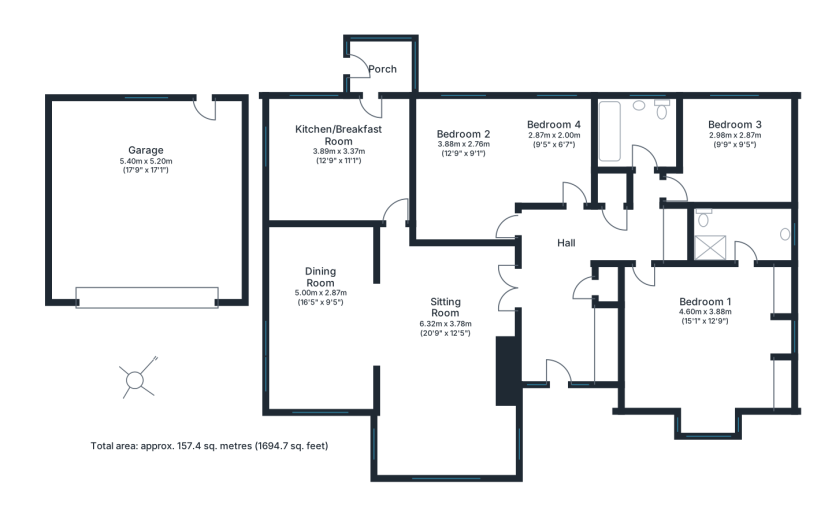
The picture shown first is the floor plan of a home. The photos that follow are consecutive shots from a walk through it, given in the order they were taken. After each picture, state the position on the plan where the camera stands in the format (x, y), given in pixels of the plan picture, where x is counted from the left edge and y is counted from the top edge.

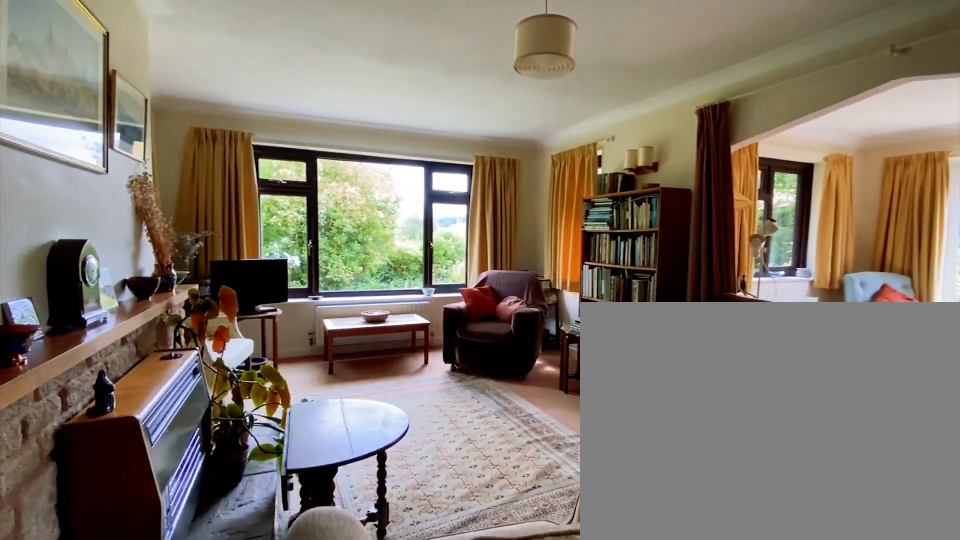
(468, 290)
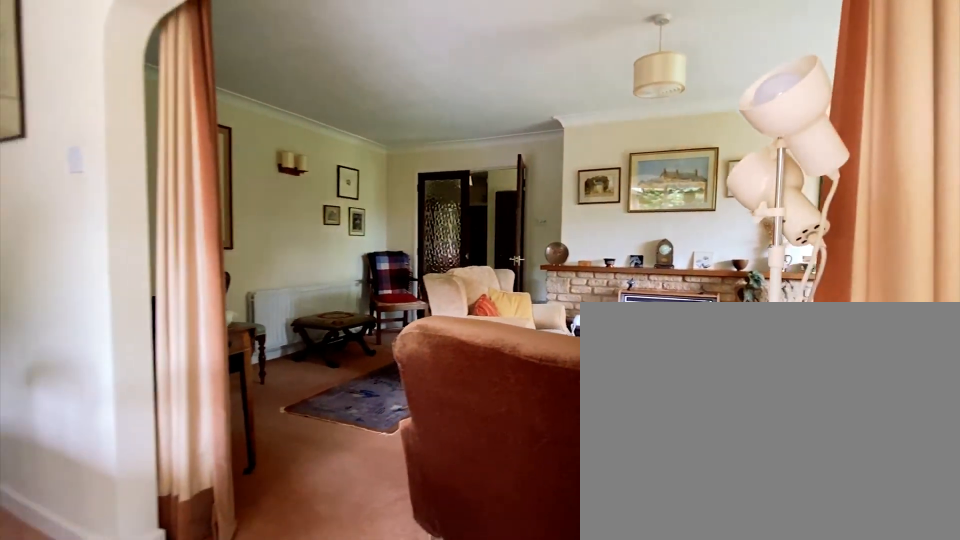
(368, 325)
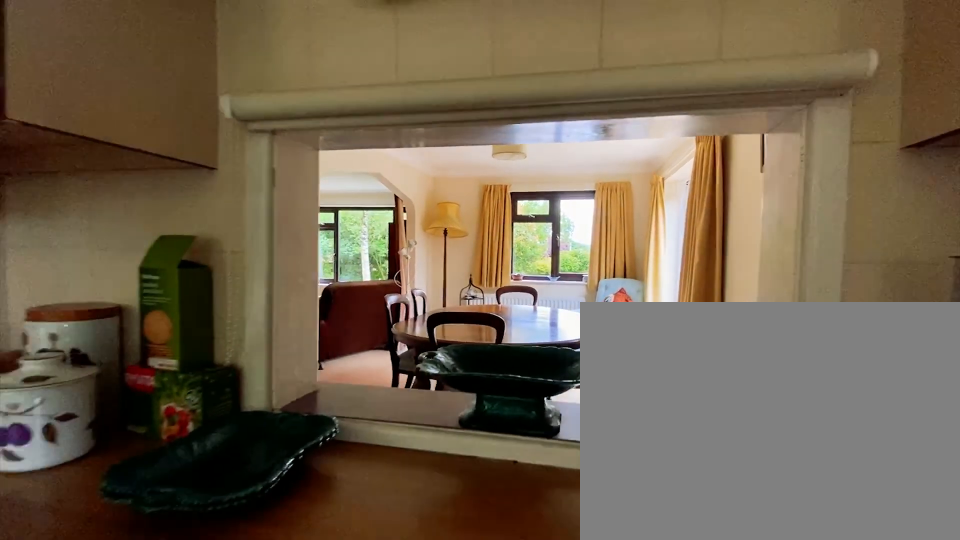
(294, 214)
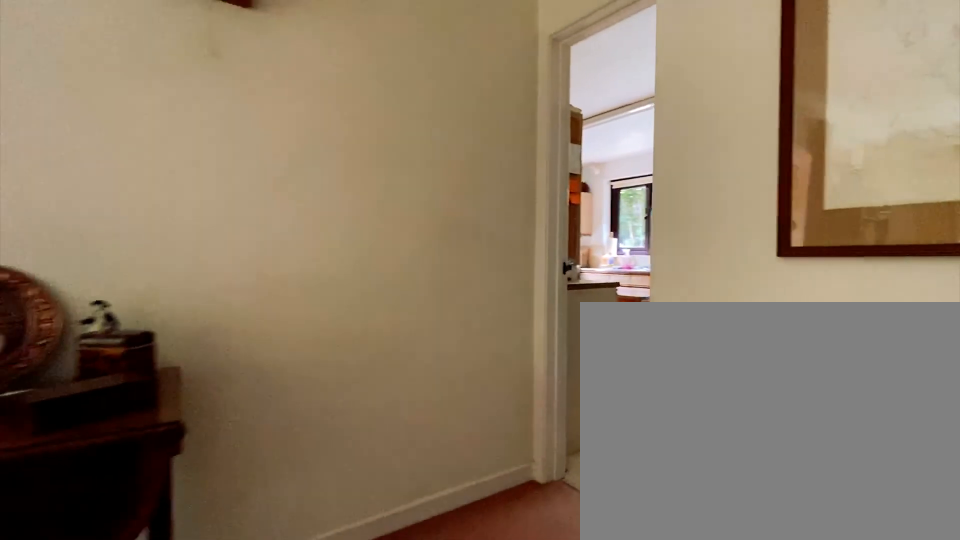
(402, 290)
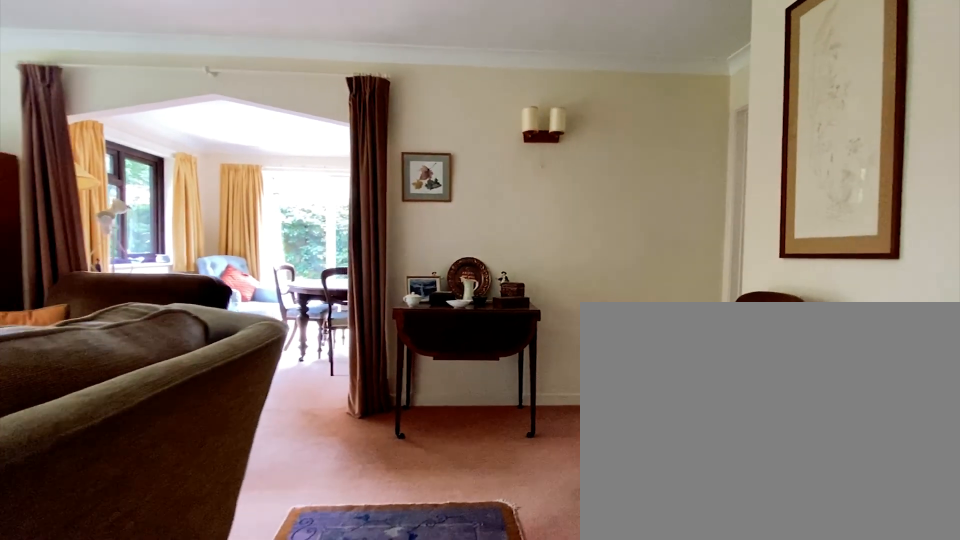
(465, 291)
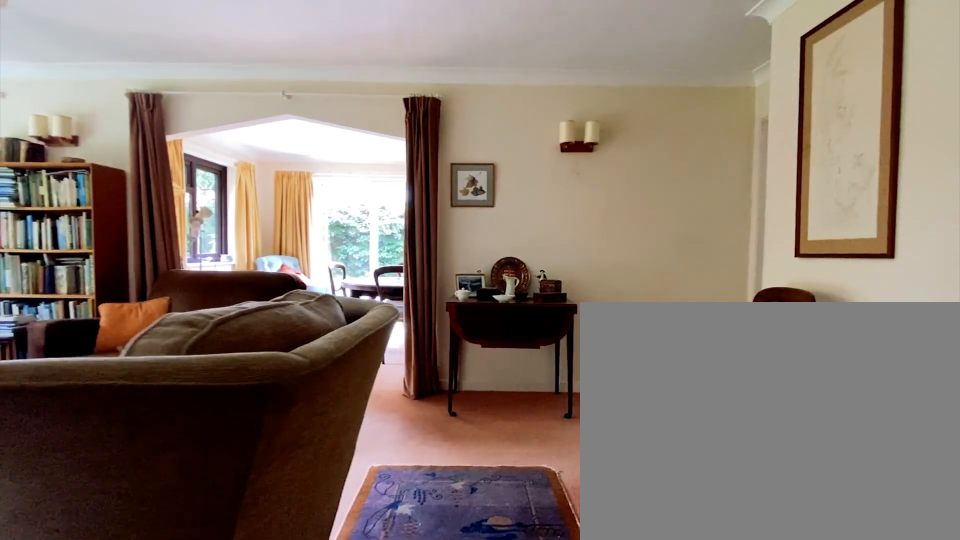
(486, 290)
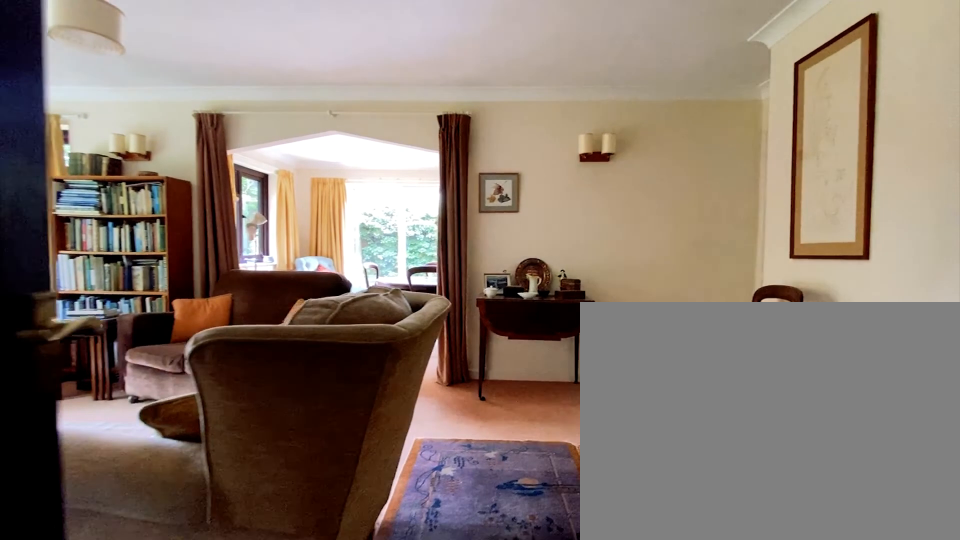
(508, 290)
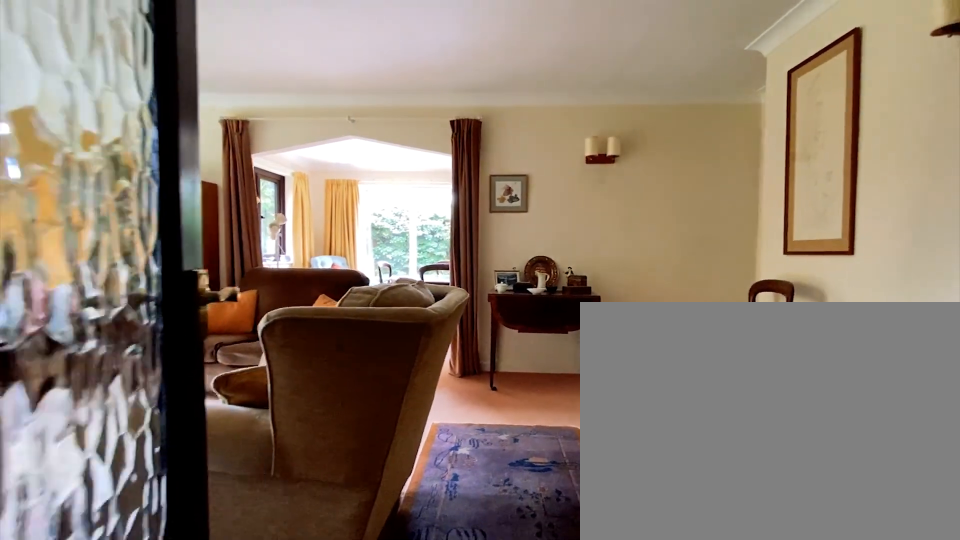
(518, 290)
